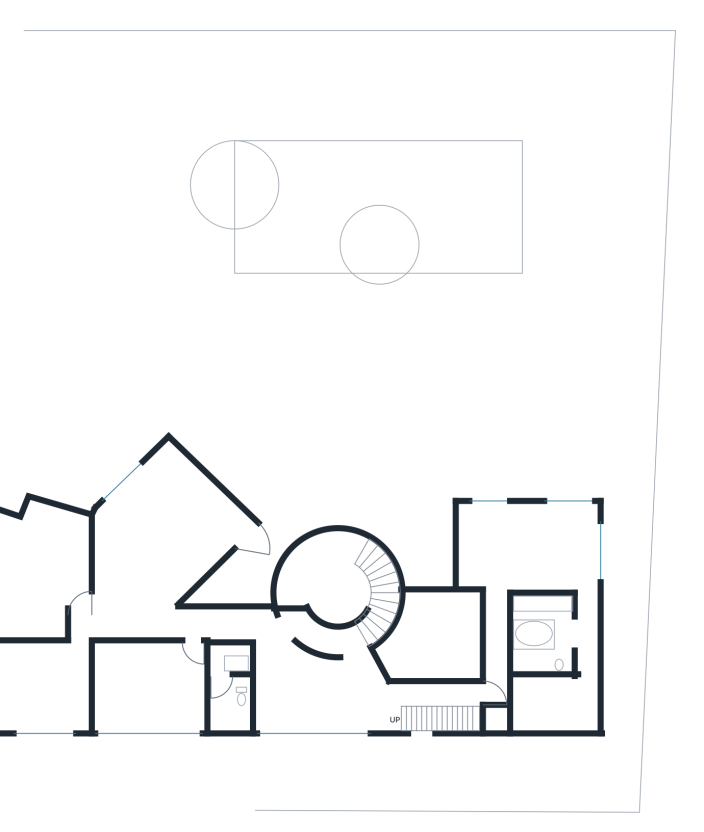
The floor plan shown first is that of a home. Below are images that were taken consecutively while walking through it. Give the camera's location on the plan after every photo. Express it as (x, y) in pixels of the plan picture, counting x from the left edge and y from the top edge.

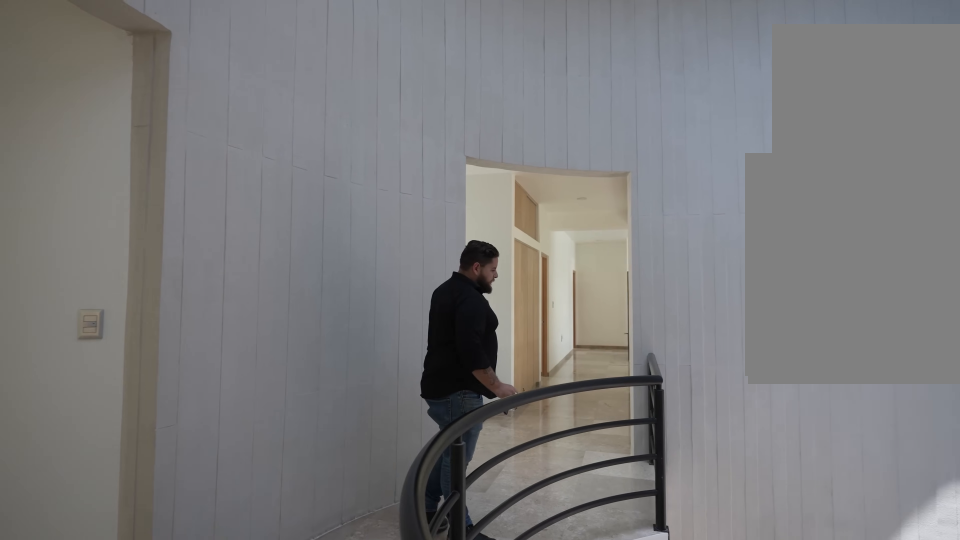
(363, 629)
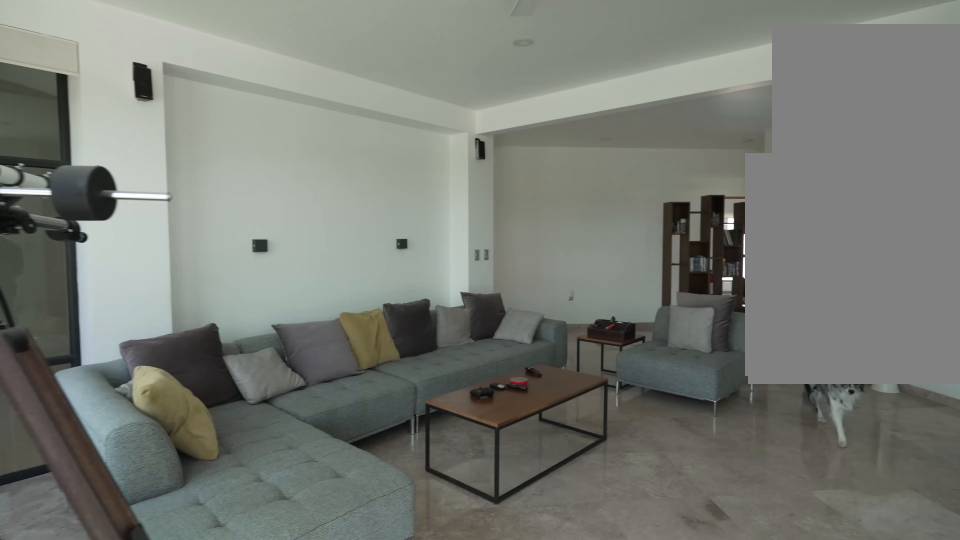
(169, 472)
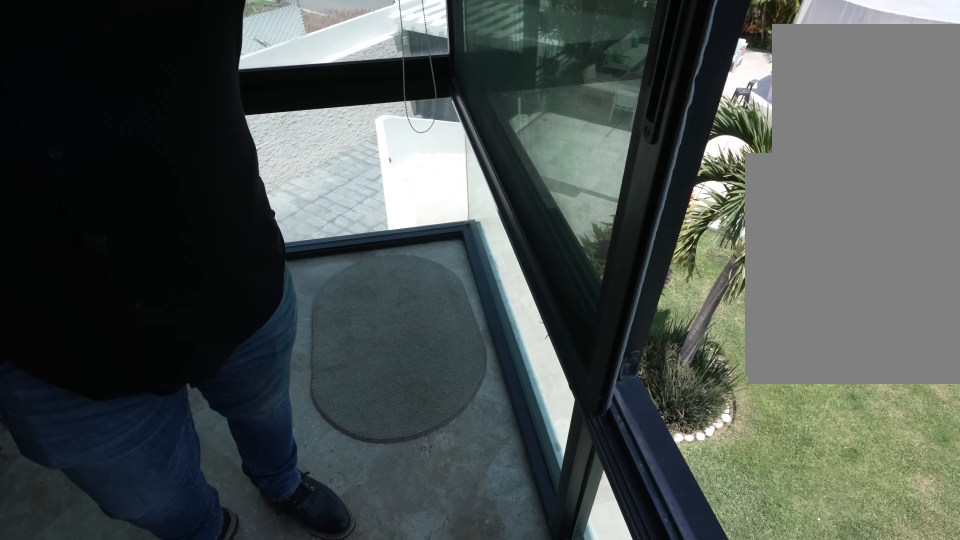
(169, 472)
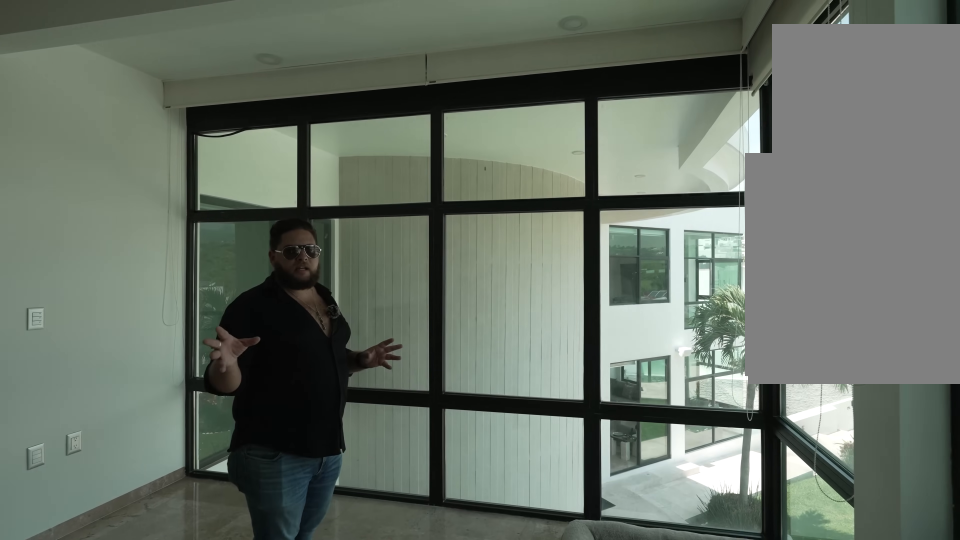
(516, 520)
